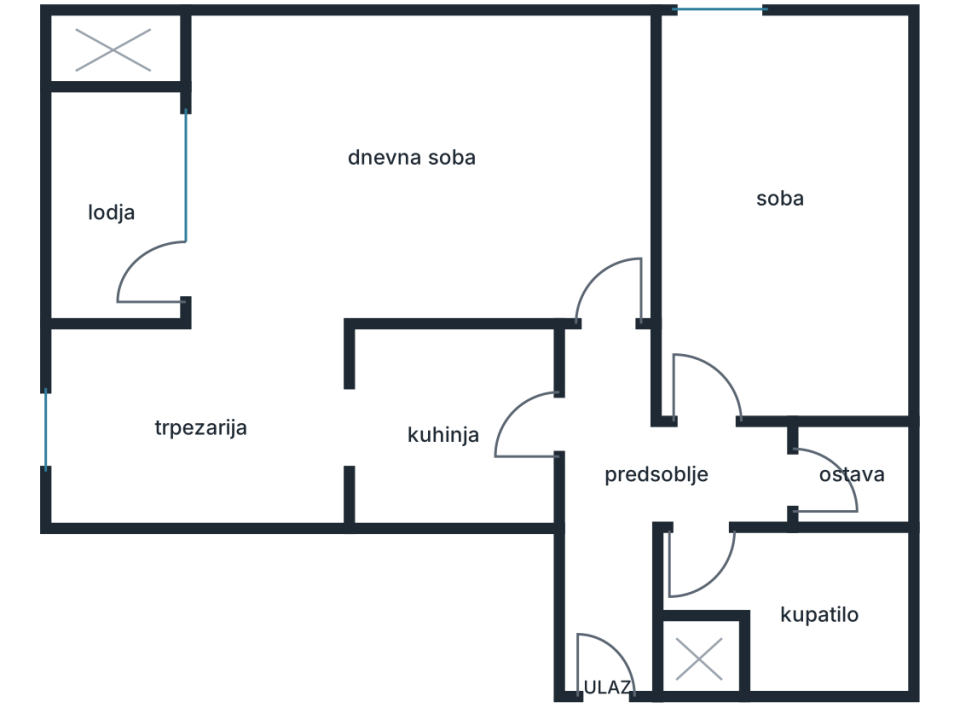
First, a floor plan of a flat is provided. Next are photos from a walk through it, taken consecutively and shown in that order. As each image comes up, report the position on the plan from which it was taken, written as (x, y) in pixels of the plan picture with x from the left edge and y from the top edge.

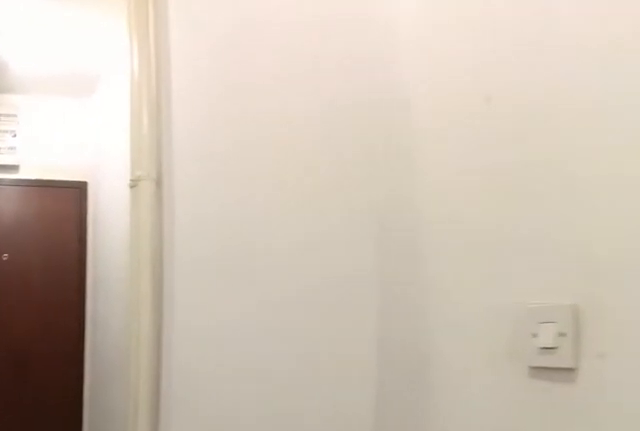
(592, 431)
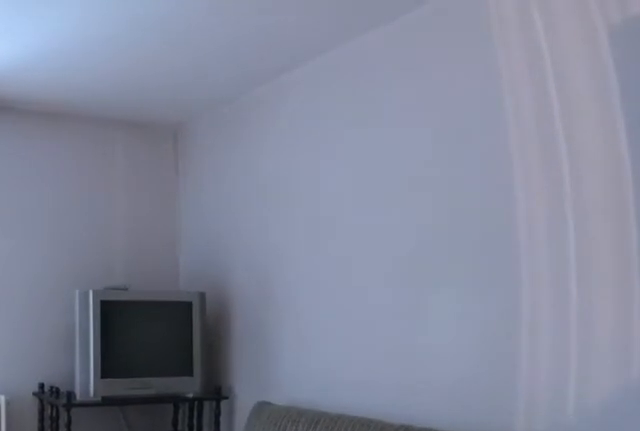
(724, 425)
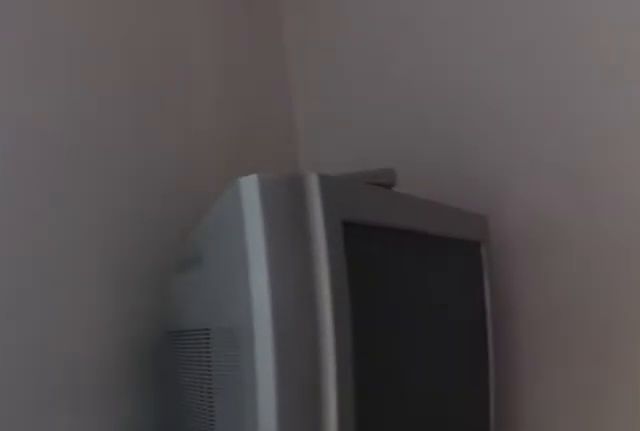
(719, 94)
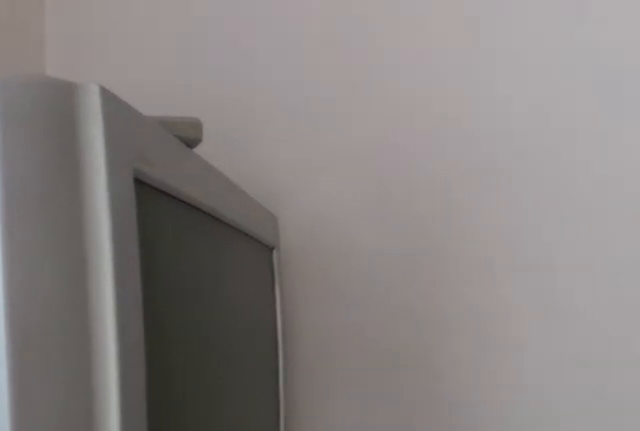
(703, 84)
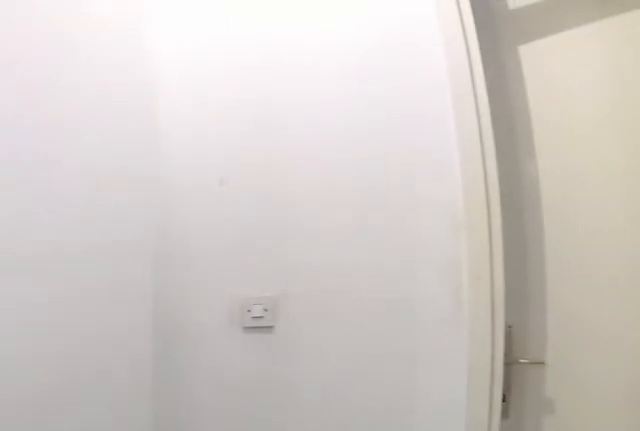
(742, 471)
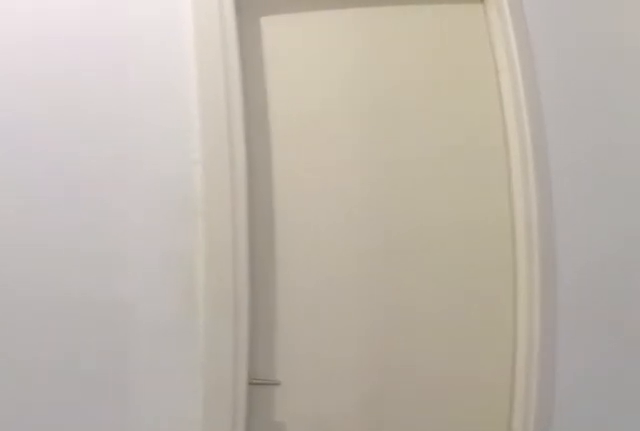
(639, 488)
